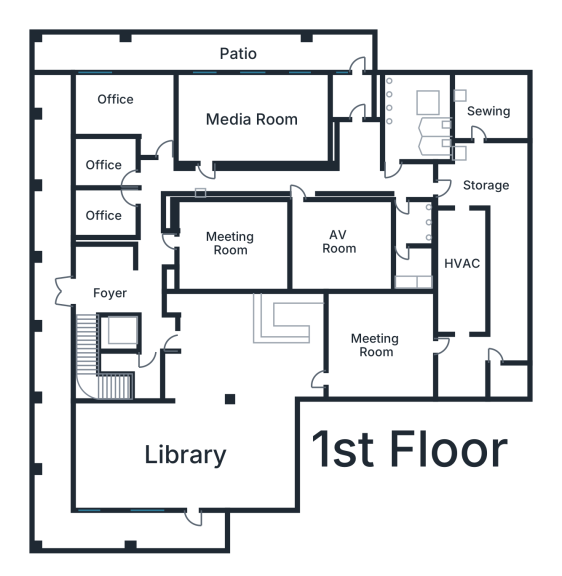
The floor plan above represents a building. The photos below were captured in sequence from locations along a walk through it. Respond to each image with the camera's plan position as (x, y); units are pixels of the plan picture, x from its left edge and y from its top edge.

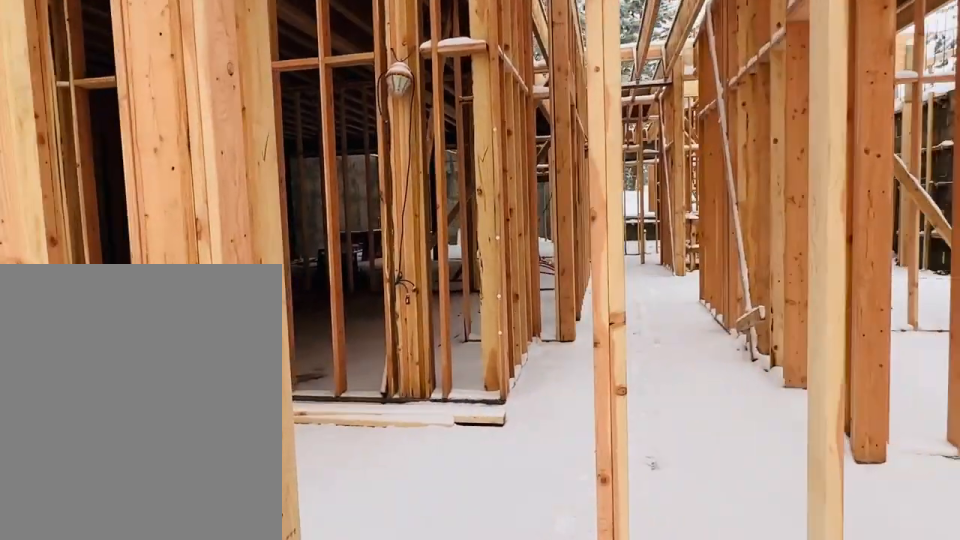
(140, 115)
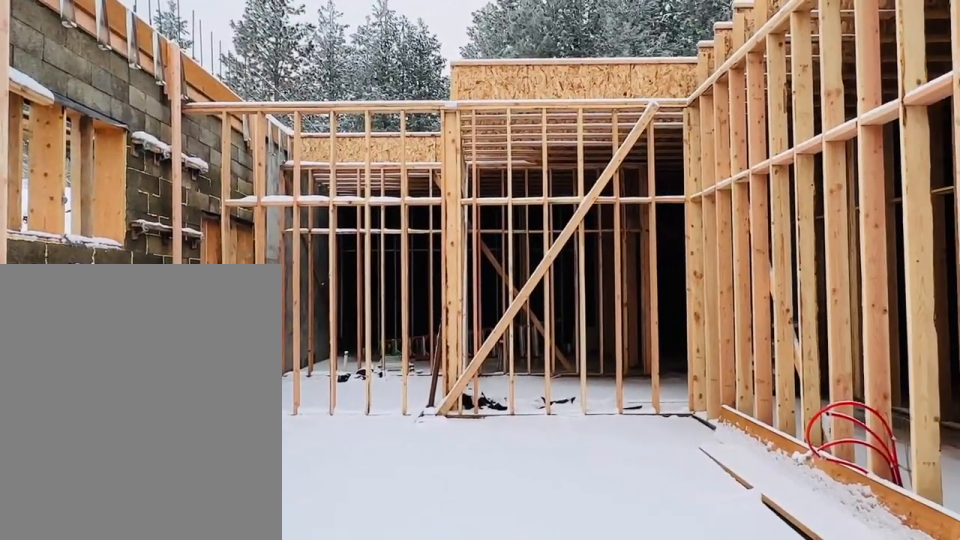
(219, 116)
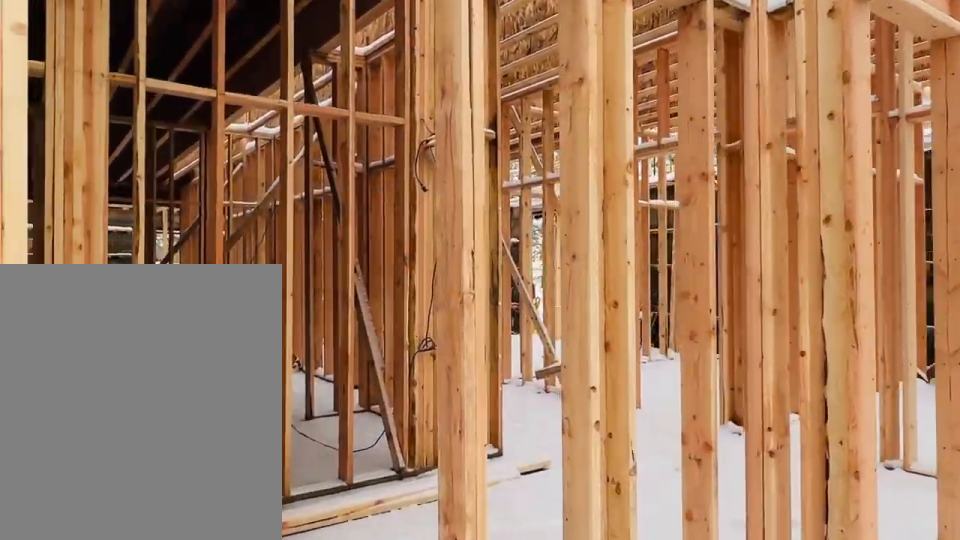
(213, 140)
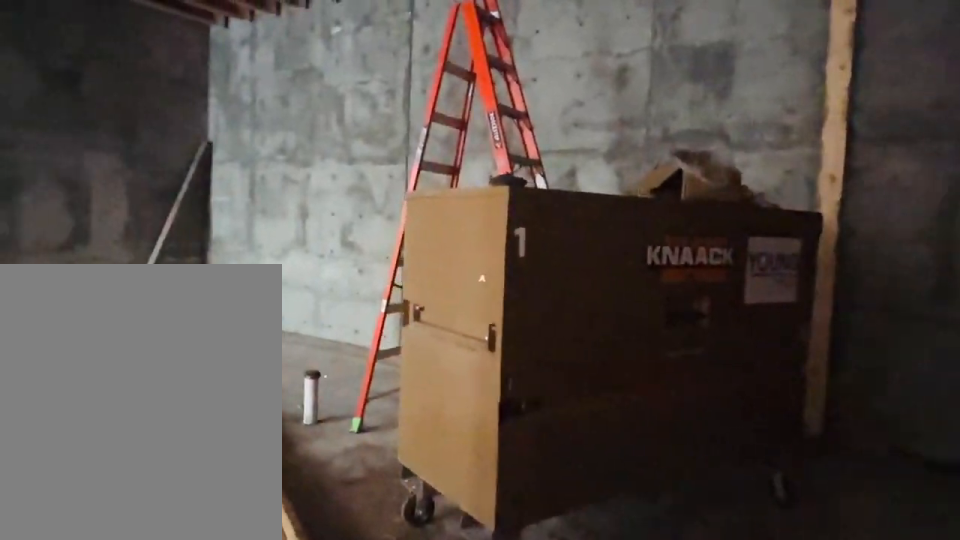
(471, 167)
